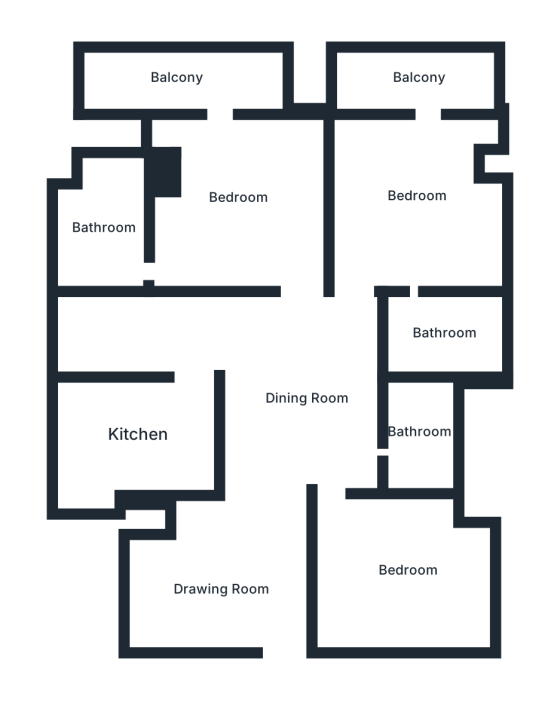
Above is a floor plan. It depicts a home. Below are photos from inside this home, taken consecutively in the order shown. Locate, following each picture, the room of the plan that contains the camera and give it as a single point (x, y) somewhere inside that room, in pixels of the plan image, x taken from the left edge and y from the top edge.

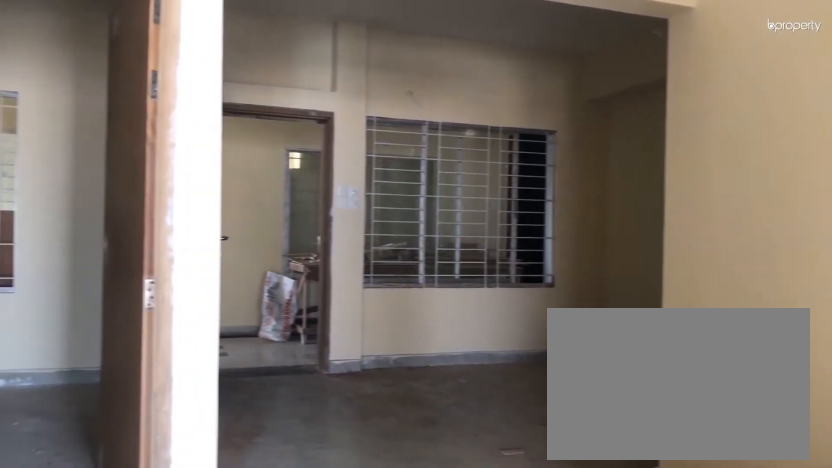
(305, 398)
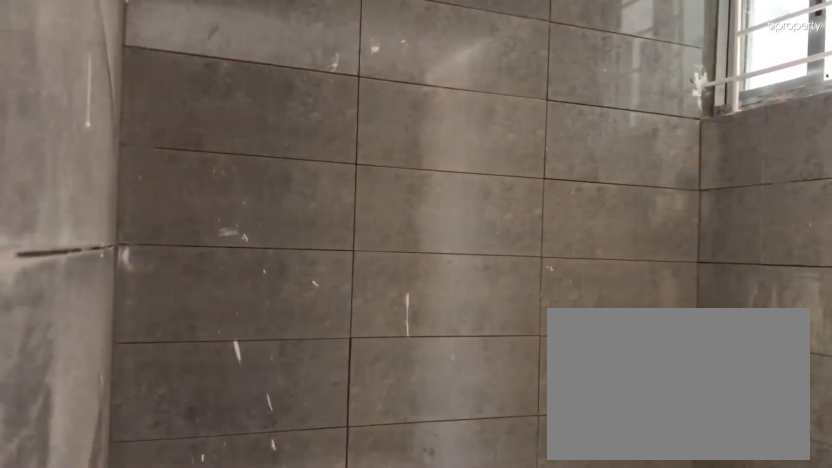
(442, 336)
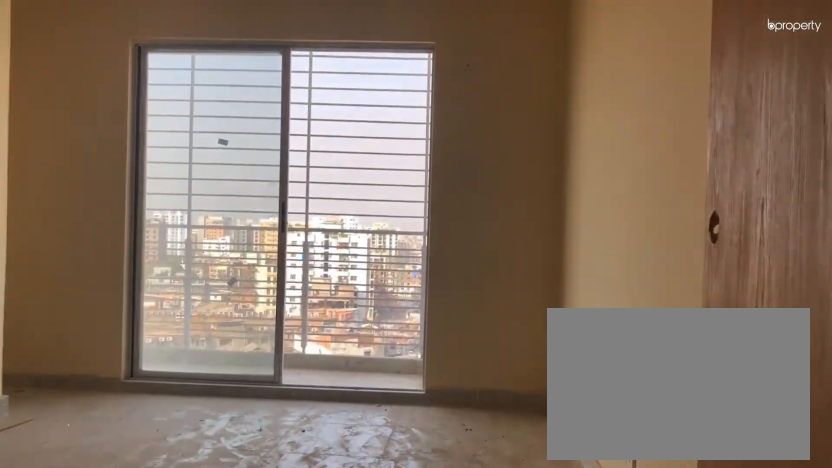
(239, 197)
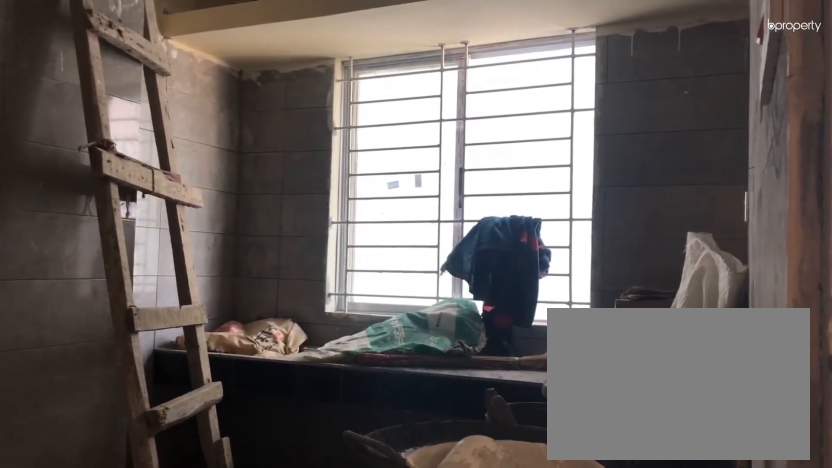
(137, 435)
